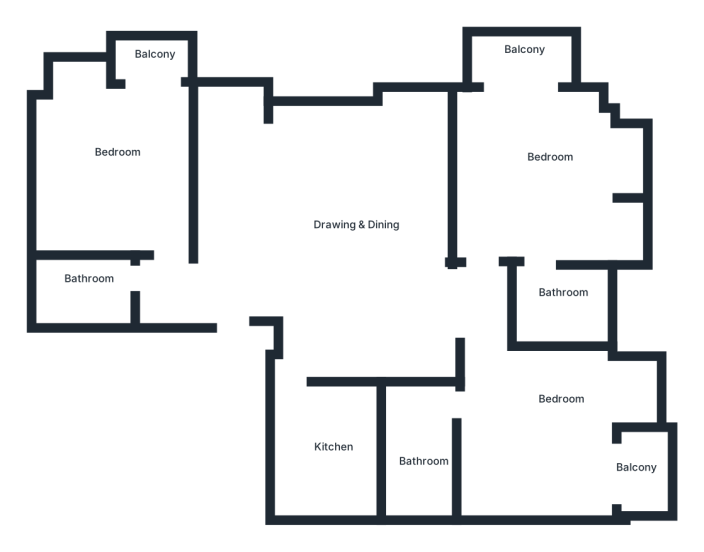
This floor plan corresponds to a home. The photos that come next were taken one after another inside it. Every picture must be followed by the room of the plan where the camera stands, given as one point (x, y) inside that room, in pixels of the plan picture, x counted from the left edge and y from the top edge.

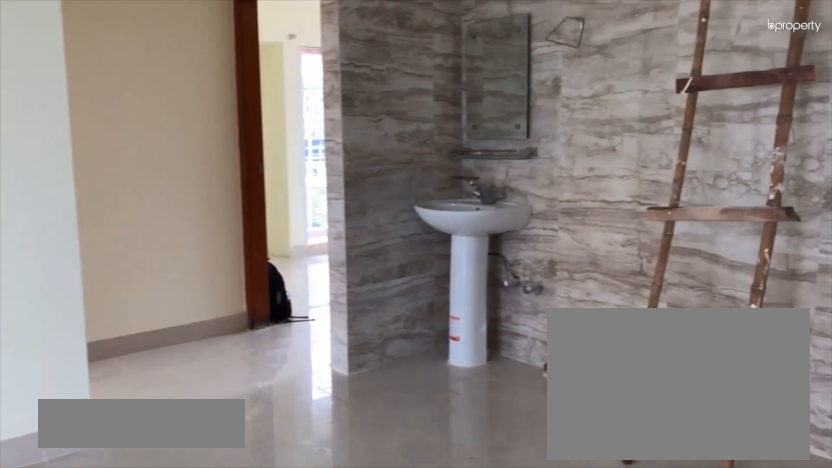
(340, 266)
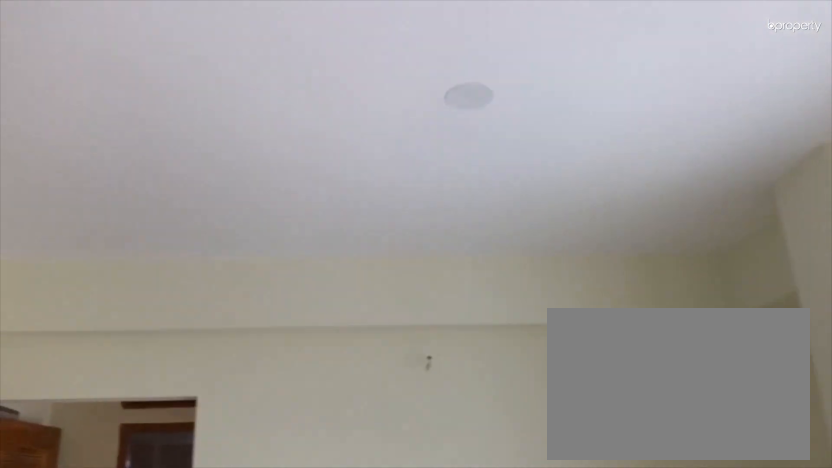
(340, 266)
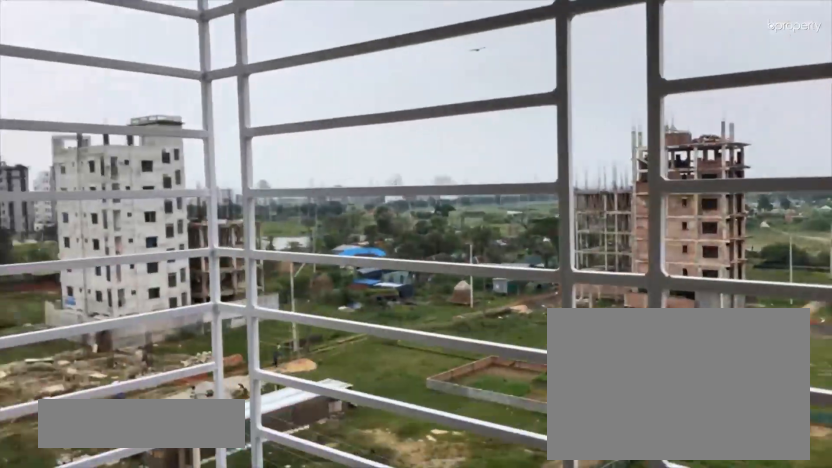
(151, 61)
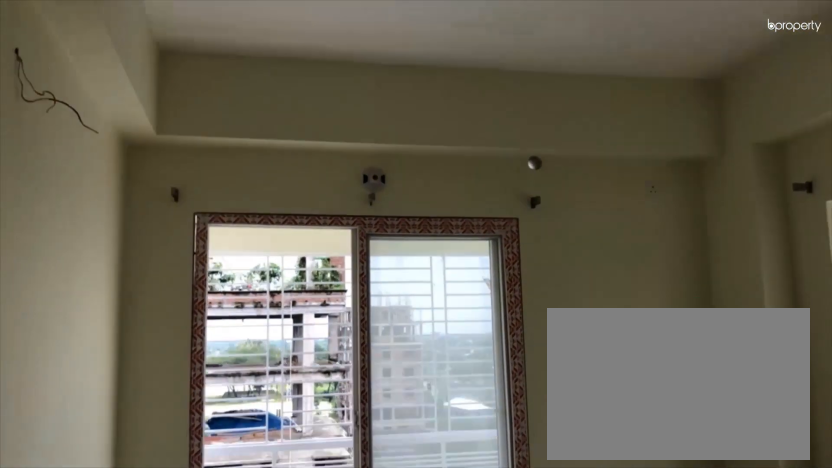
(536, 174)
